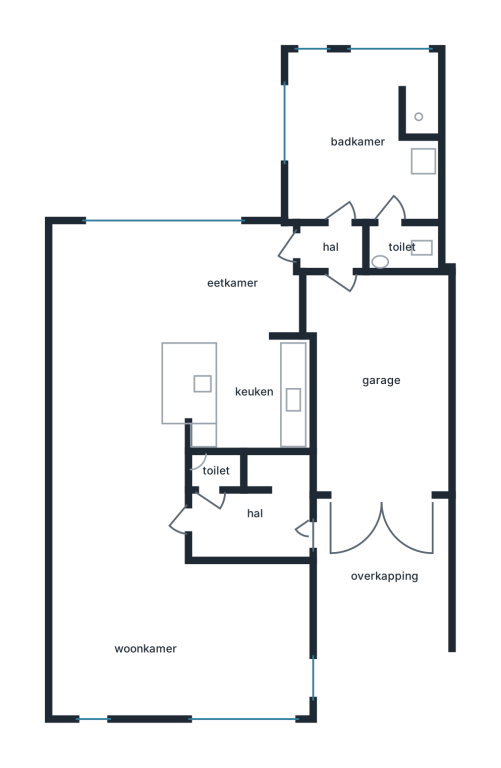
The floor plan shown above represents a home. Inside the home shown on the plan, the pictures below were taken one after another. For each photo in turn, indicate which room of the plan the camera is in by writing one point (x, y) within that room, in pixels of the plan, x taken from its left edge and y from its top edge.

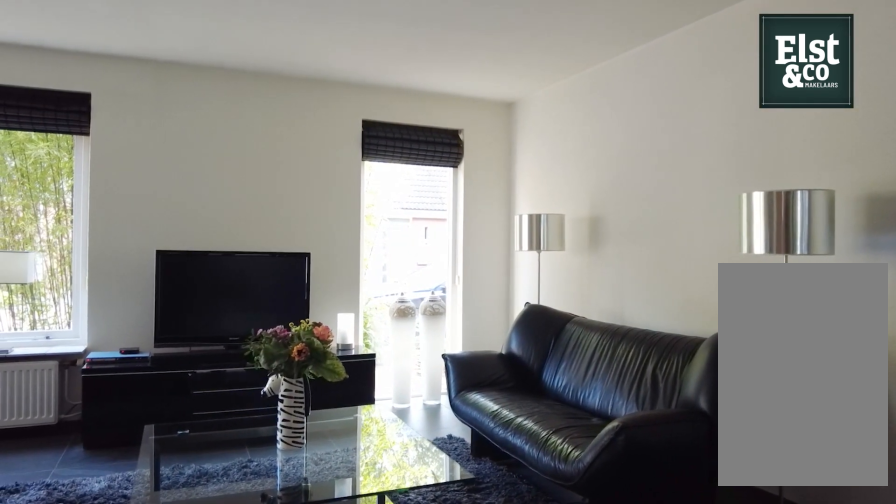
(179, 587)
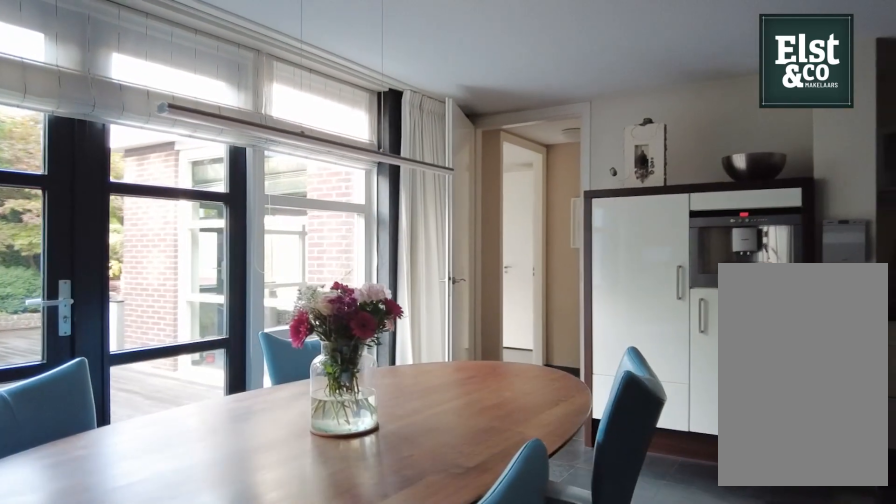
(180, 338)
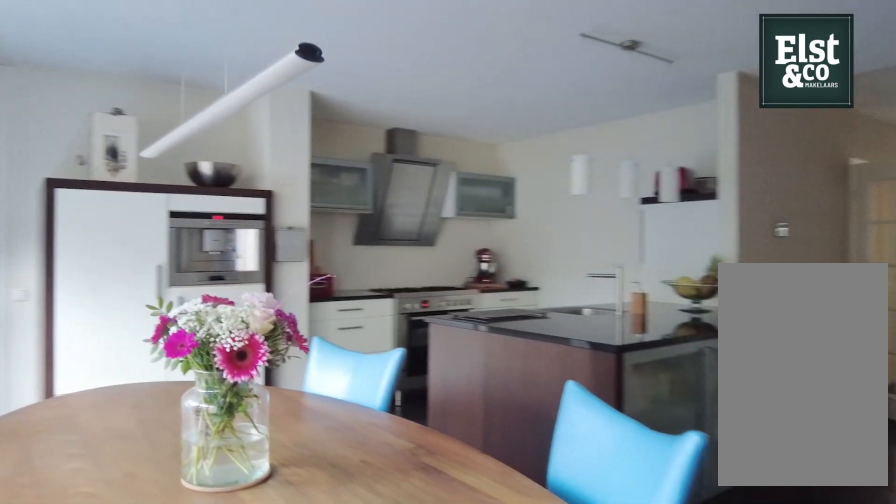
(180, 338)
